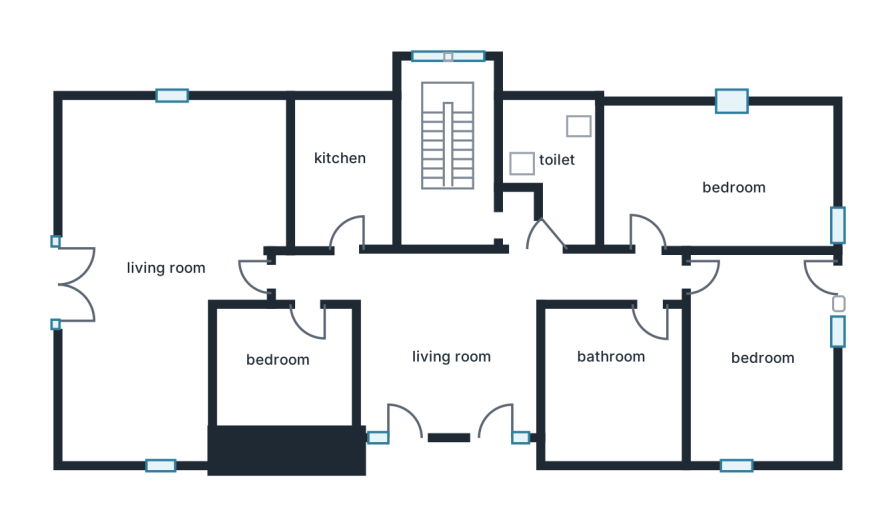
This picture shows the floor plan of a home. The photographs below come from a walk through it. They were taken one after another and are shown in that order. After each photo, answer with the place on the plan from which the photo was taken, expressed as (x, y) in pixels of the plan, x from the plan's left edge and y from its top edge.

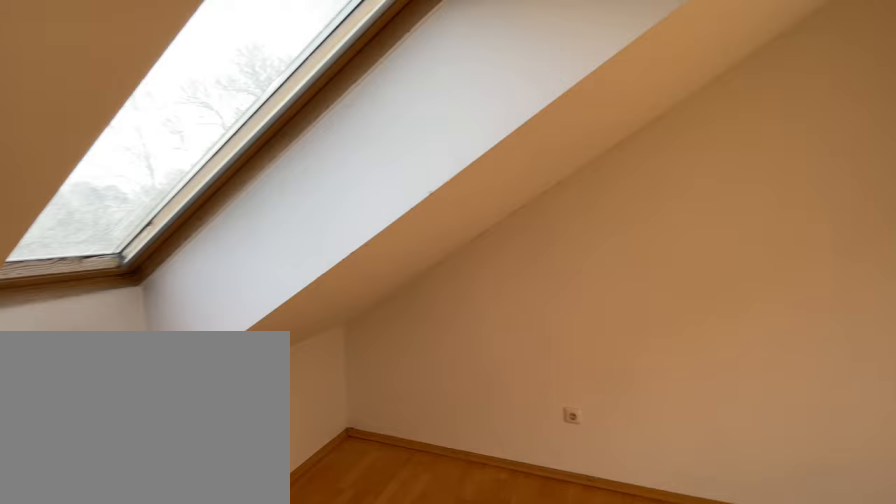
(304, 344)
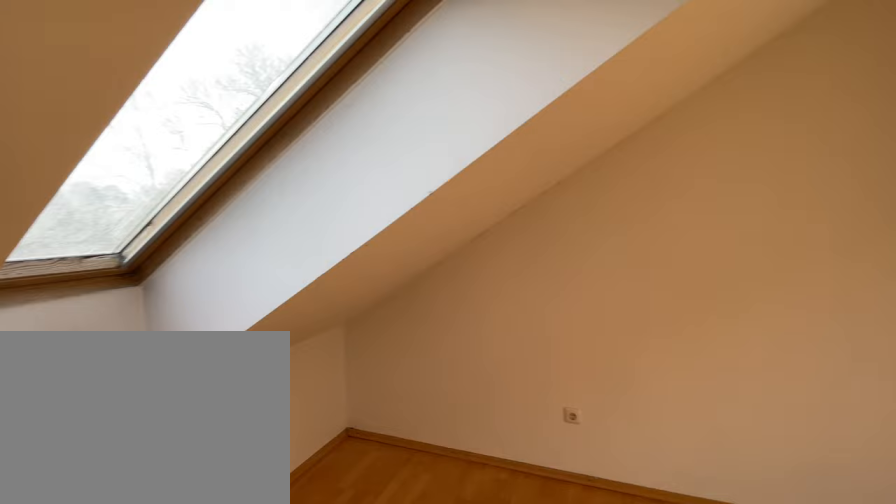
(304, 344)
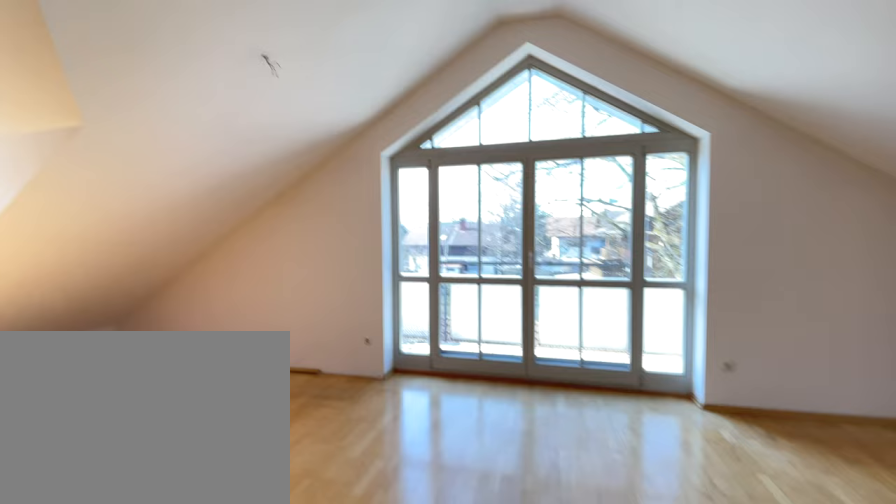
(156, 274)
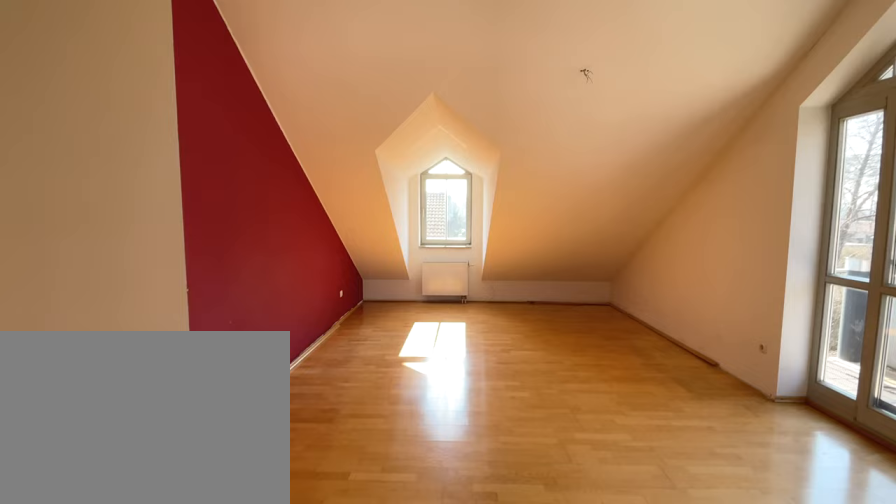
(127, 274)
